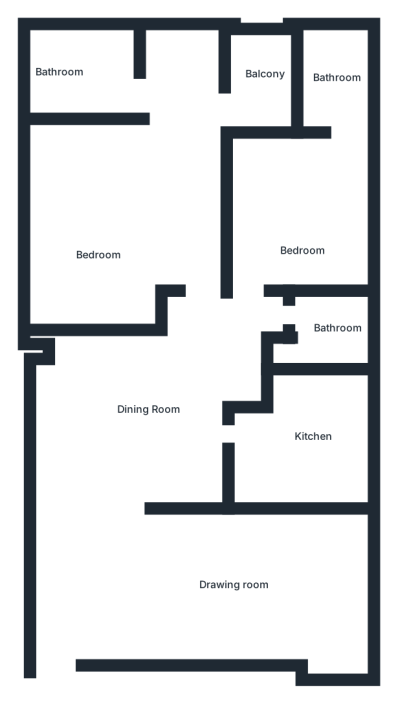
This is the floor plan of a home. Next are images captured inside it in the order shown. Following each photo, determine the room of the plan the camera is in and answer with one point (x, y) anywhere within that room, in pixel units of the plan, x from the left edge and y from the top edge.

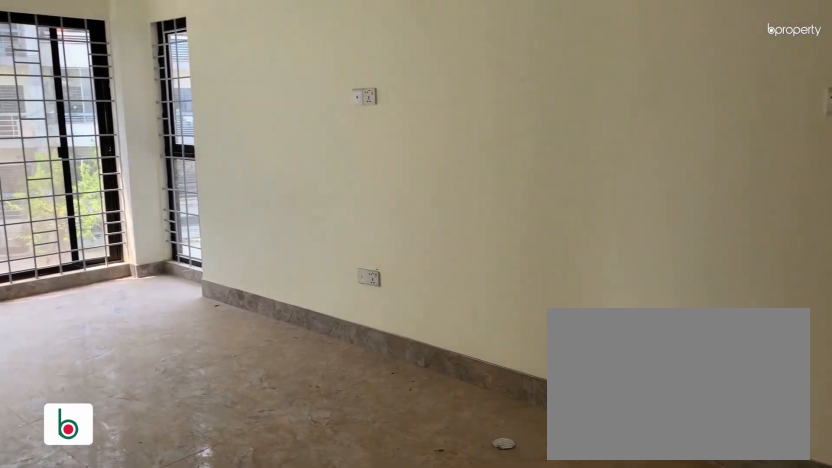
(208, 583)
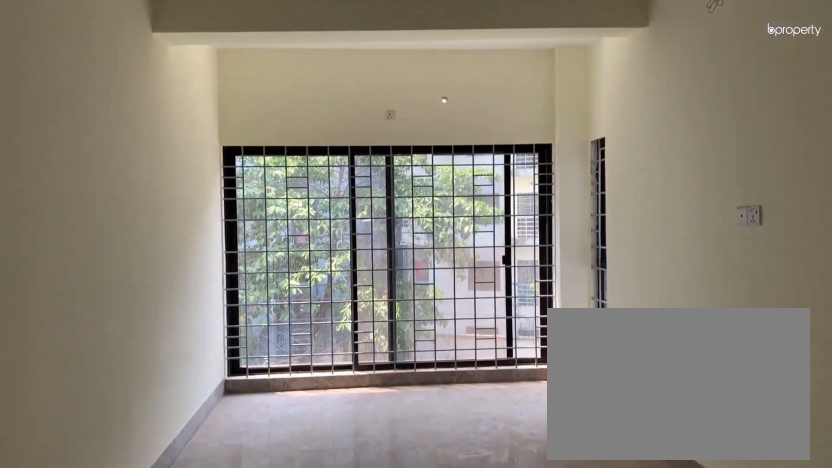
(208, 583)
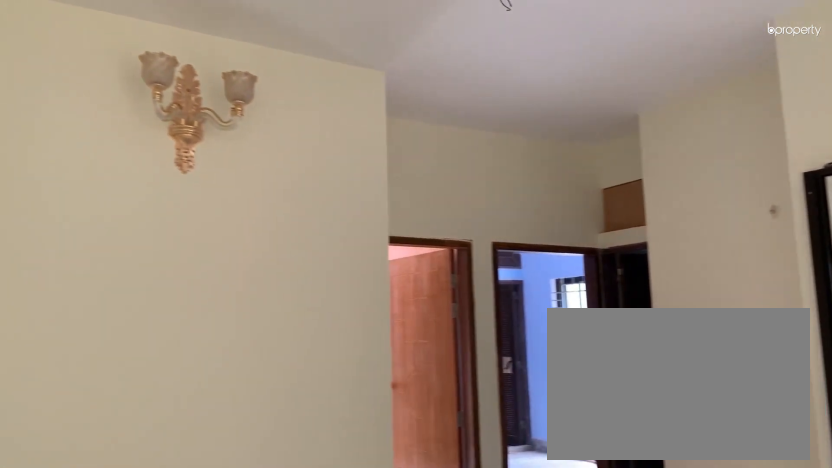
(156, 425)
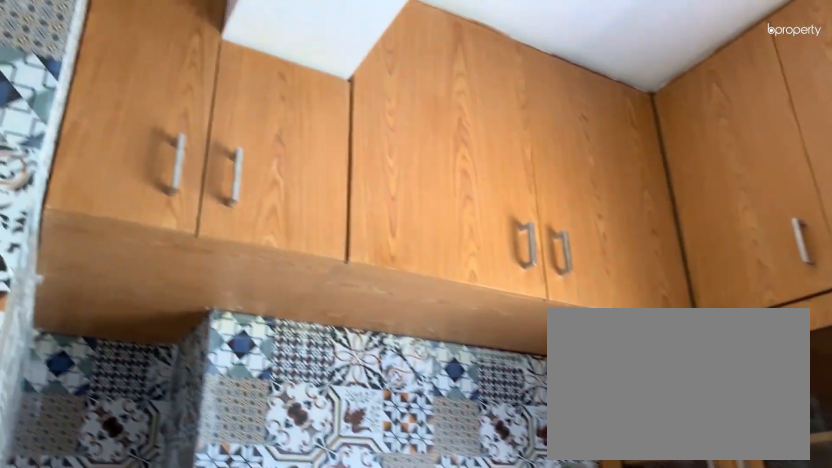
(312, 442)
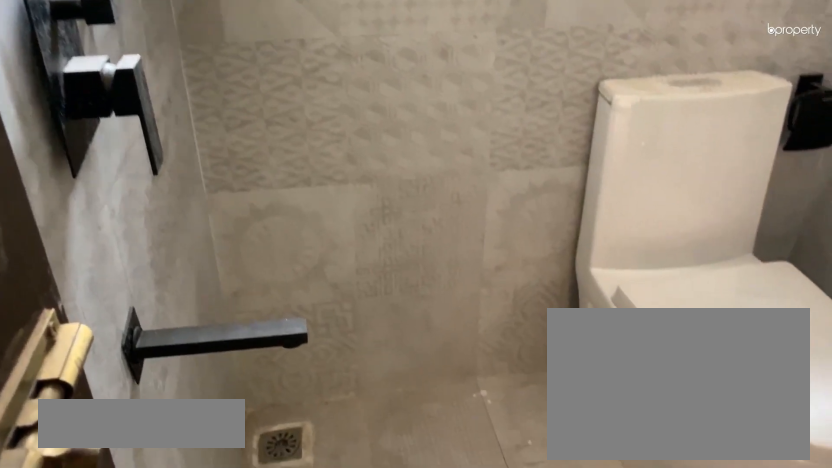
(325, 352)
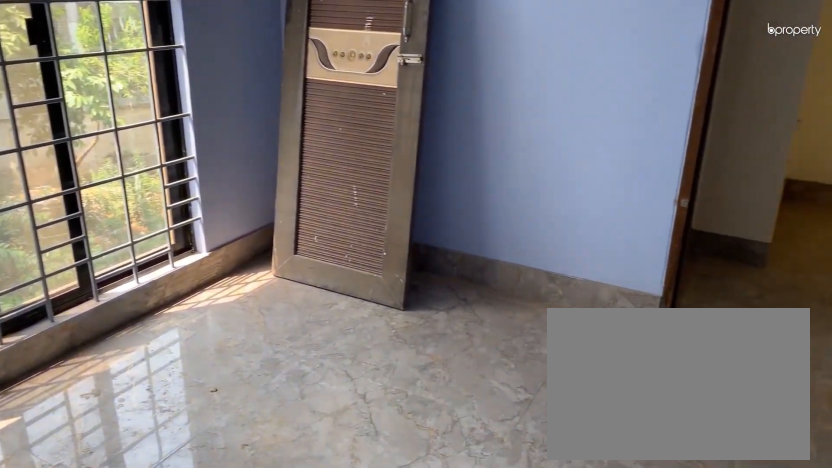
(303, 222)
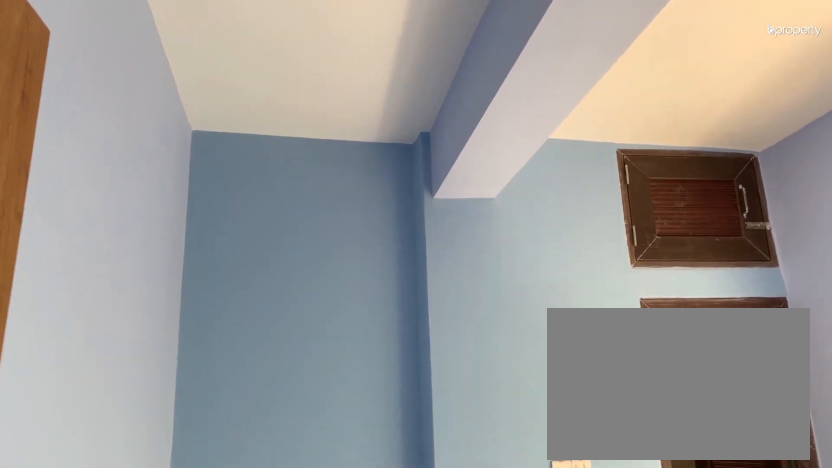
(303, 222)
